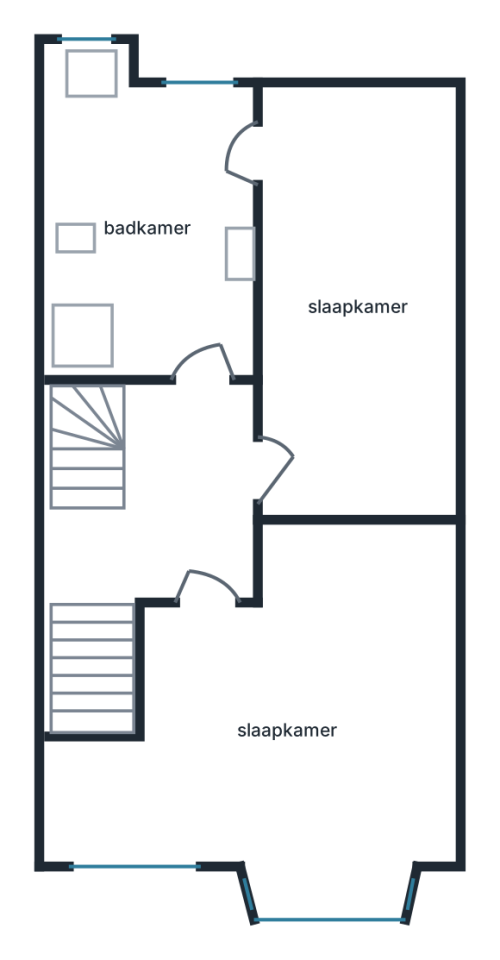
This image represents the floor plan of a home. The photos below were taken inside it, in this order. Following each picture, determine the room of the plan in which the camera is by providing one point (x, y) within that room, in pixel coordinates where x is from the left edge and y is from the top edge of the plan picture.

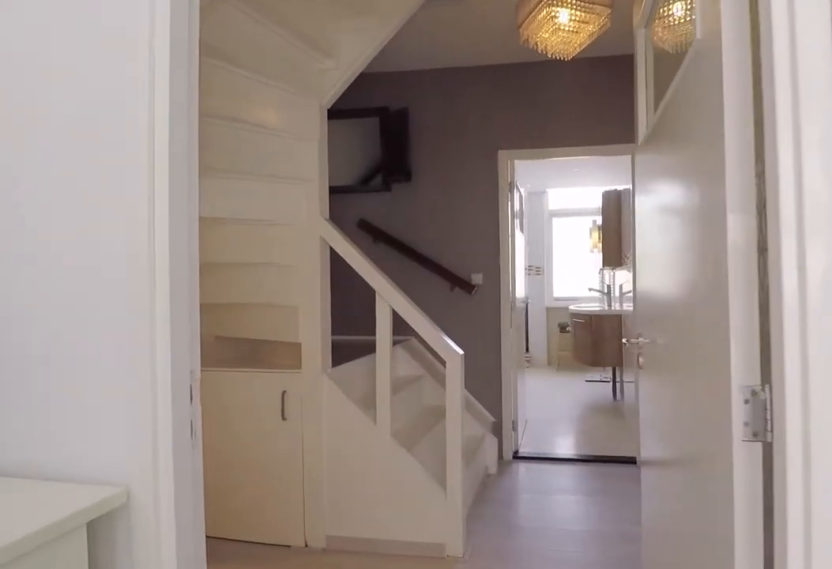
(289, 725)
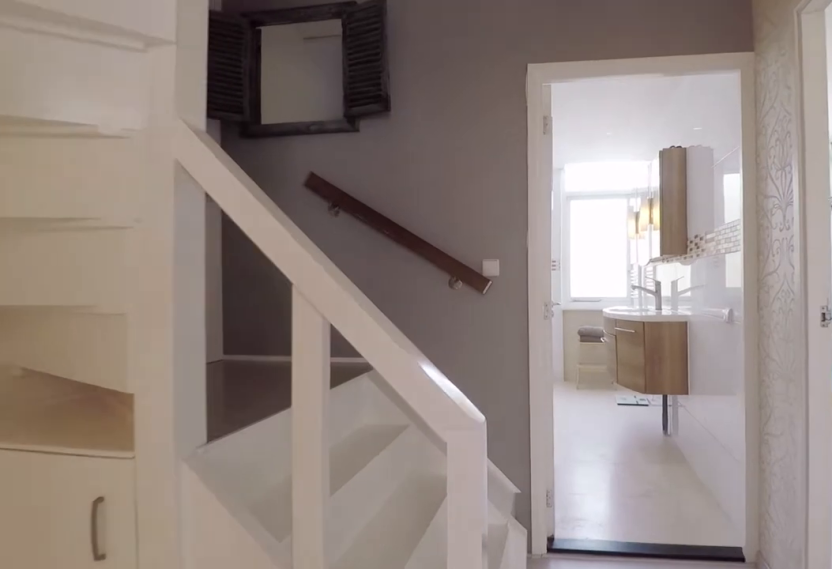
(169, 506)
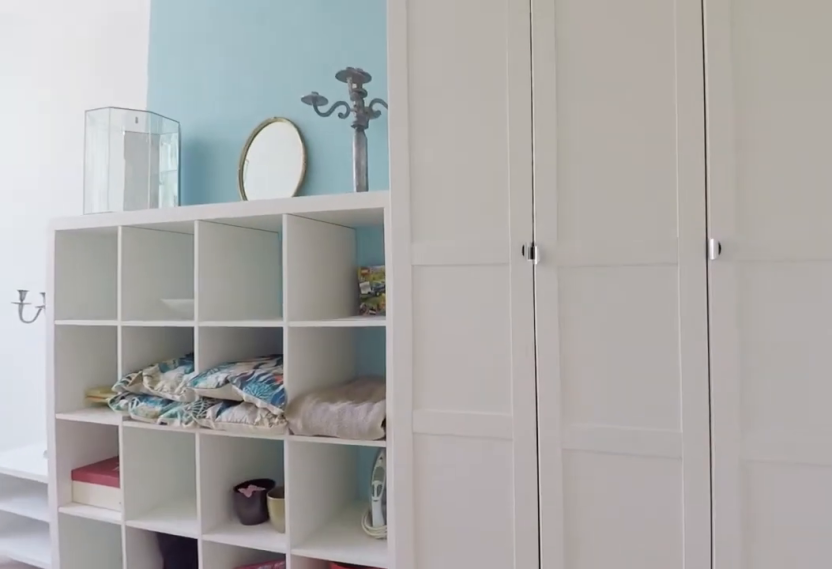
(356, 303)
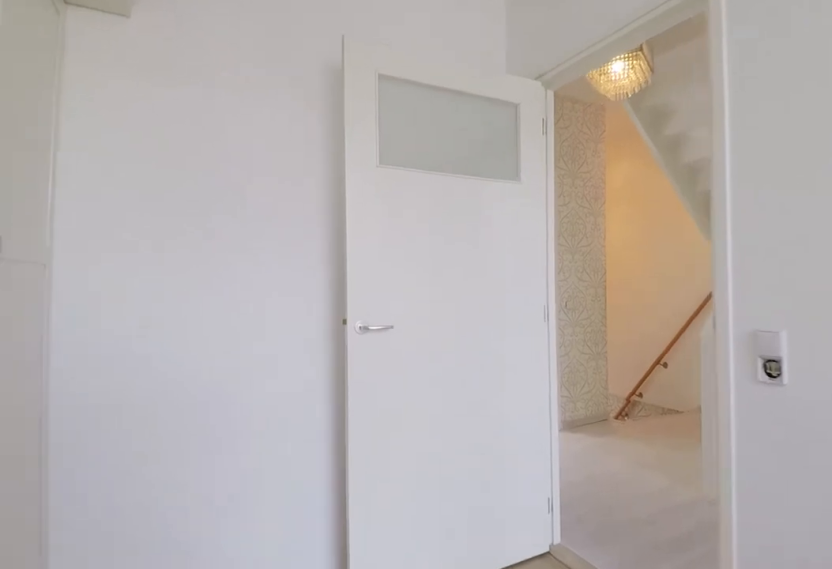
(356, 303)
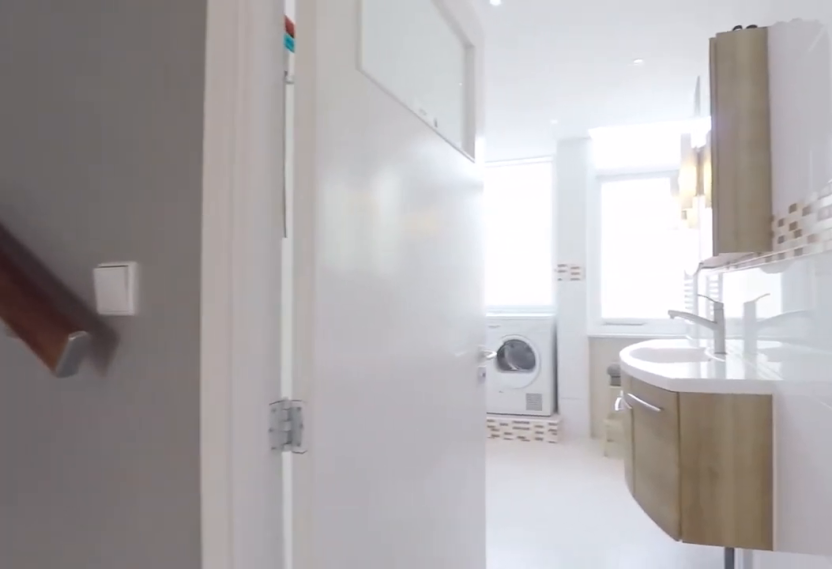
(169, 507)
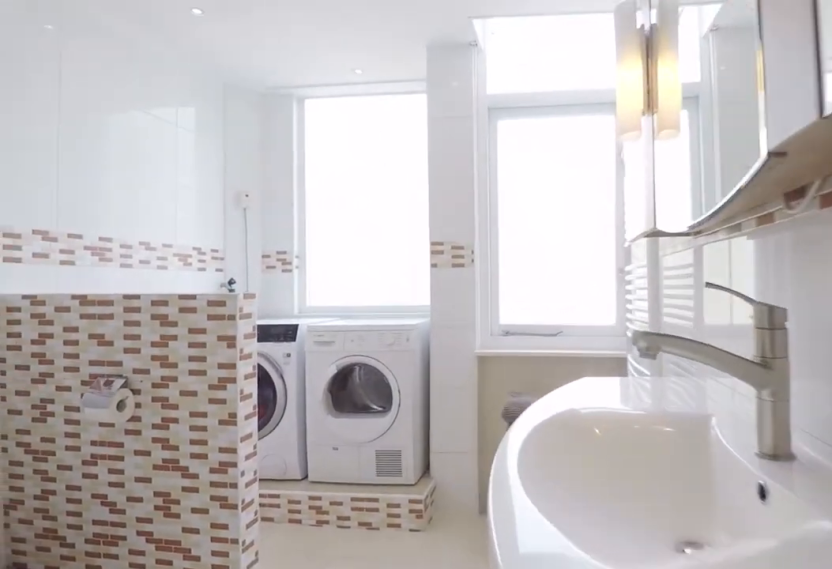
(149, 229)
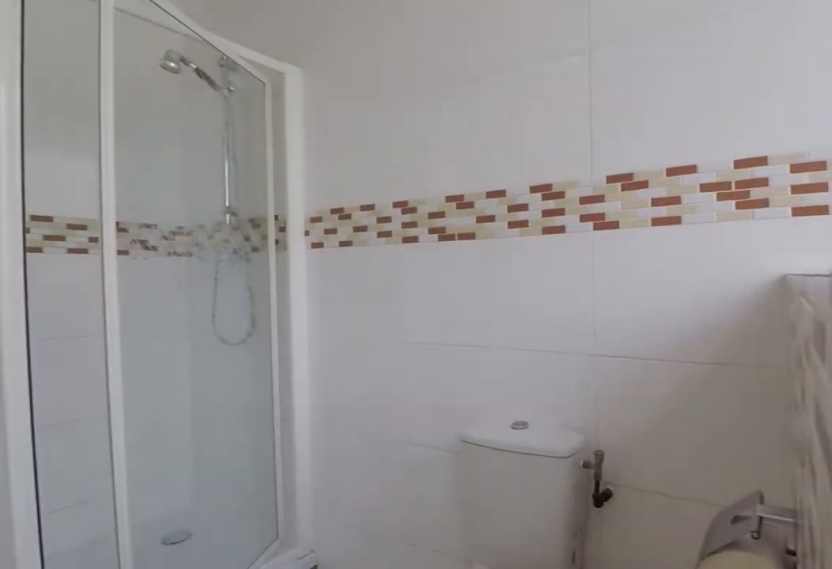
(149, 229)
